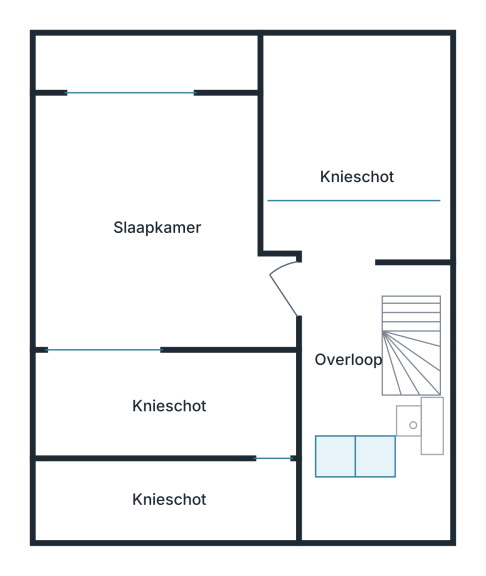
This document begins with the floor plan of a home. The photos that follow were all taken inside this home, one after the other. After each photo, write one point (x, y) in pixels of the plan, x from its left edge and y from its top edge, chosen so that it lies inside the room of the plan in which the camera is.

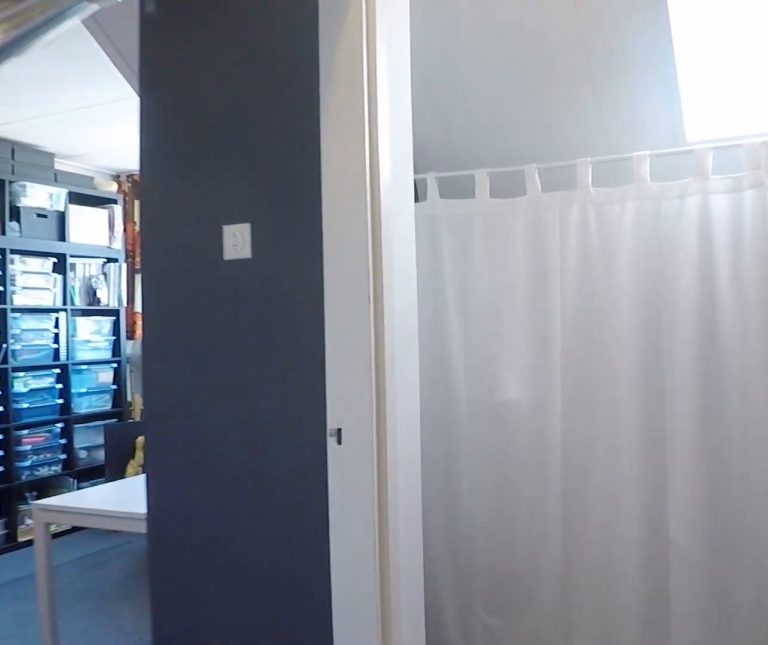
(351, 298)
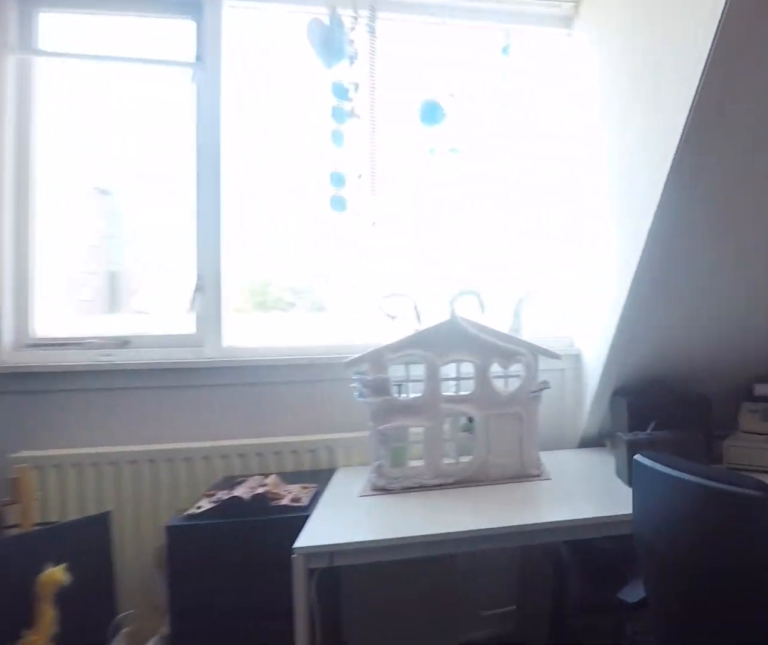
(98, 252)
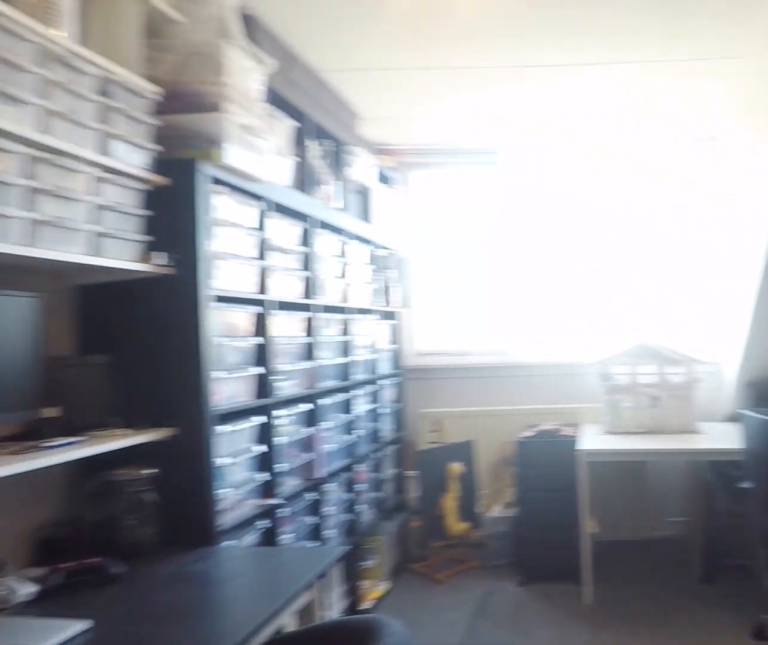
(99, 253)
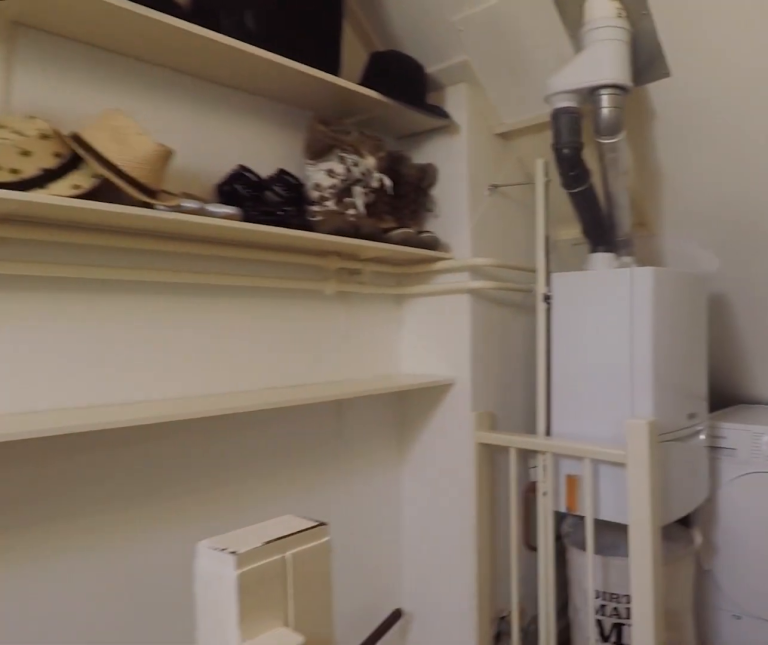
(351, 298)
